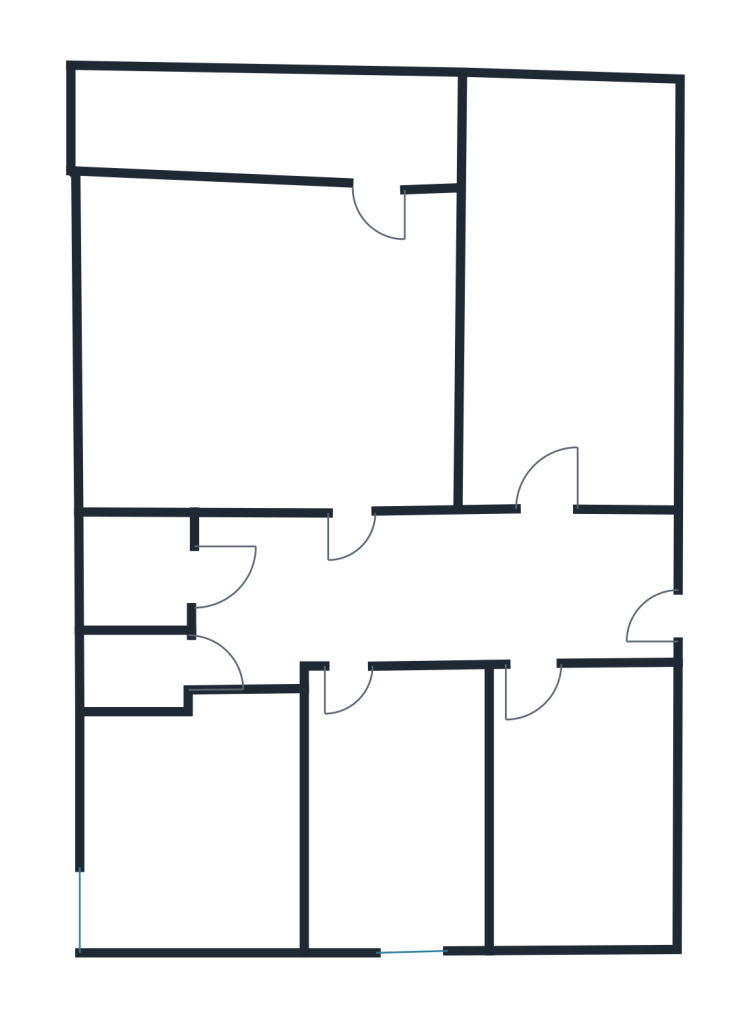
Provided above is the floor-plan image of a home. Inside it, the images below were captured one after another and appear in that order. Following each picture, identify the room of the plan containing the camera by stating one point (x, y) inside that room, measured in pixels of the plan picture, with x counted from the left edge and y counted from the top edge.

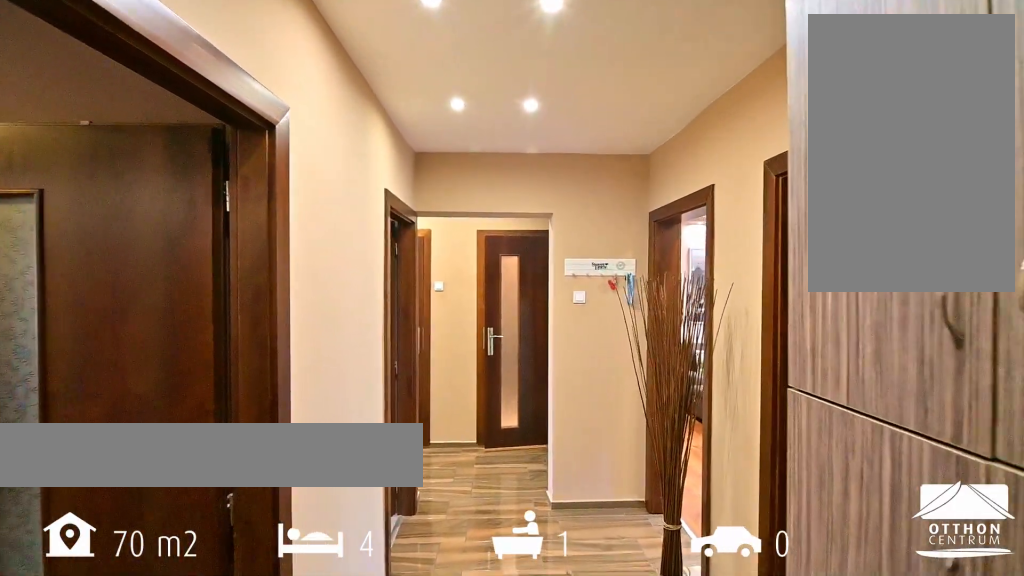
(472, 592)
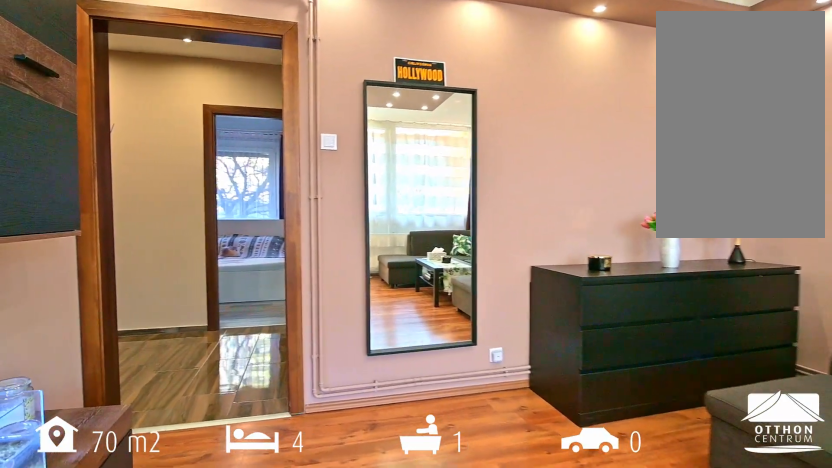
(272, 344)
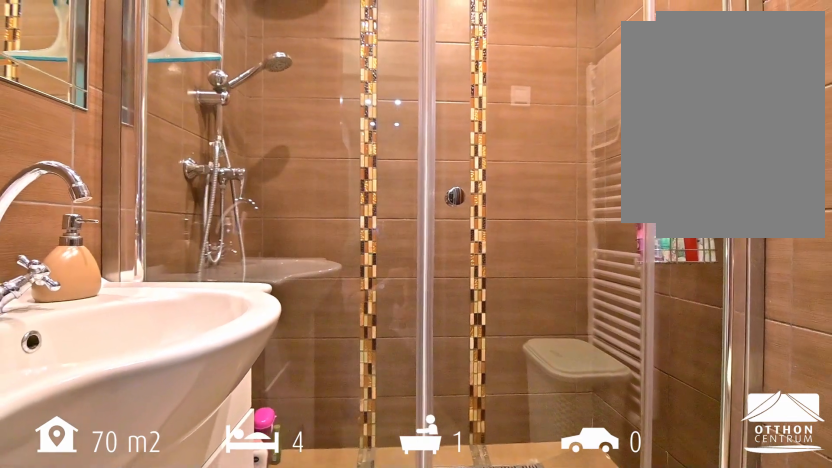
(136, 569)
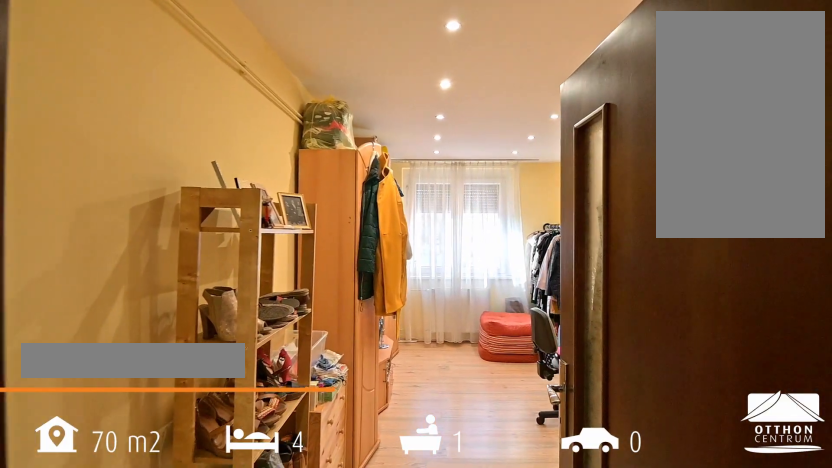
(568, 305)
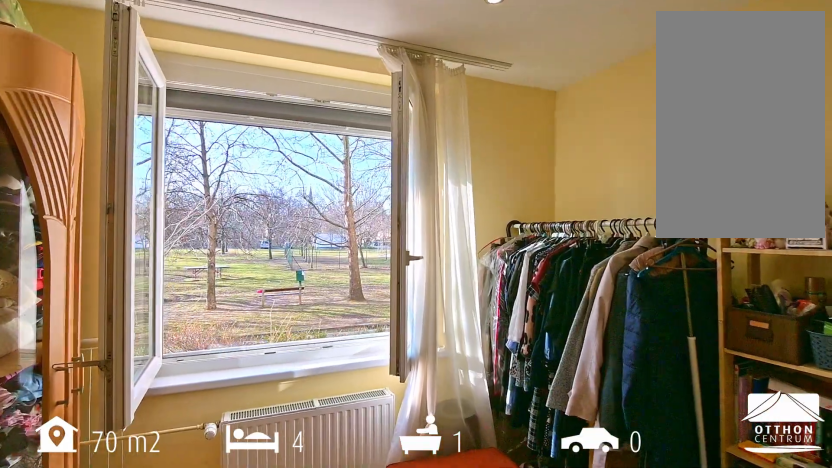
(568, 304)
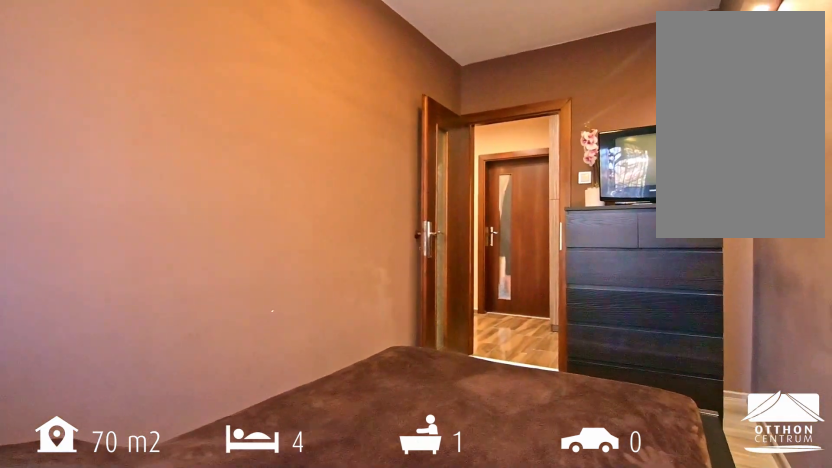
(587, 802)
